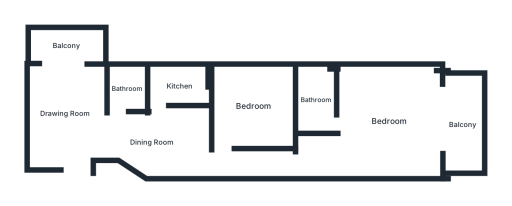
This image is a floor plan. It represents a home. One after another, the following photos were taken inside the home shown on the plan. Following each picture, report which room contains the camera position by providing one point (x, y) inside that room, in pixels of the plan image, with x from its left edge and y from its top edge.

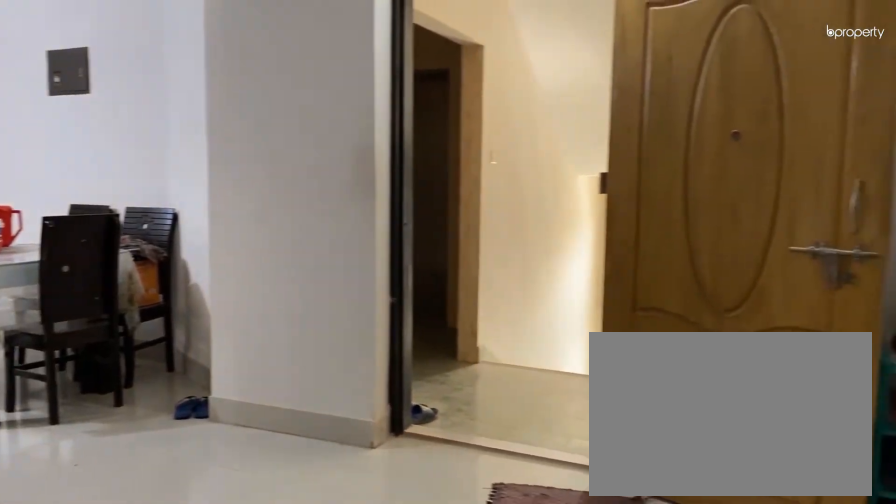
(63, 113)
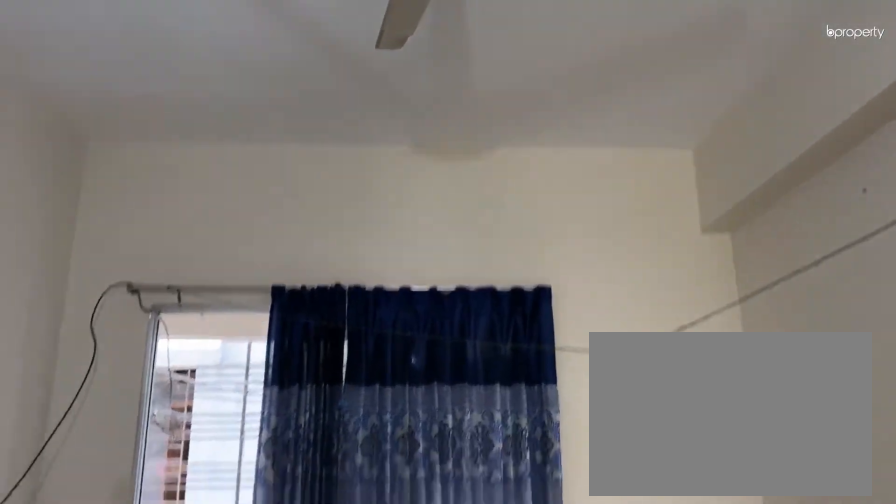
(63, 113)
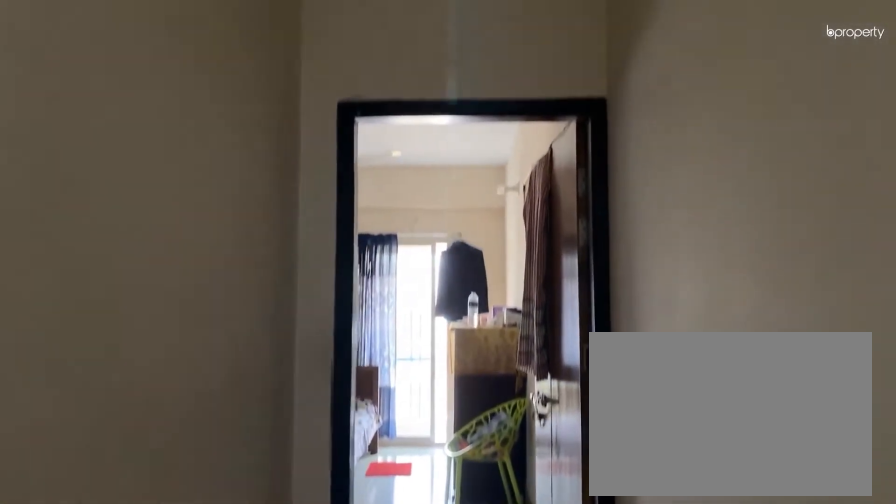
(151, 141)
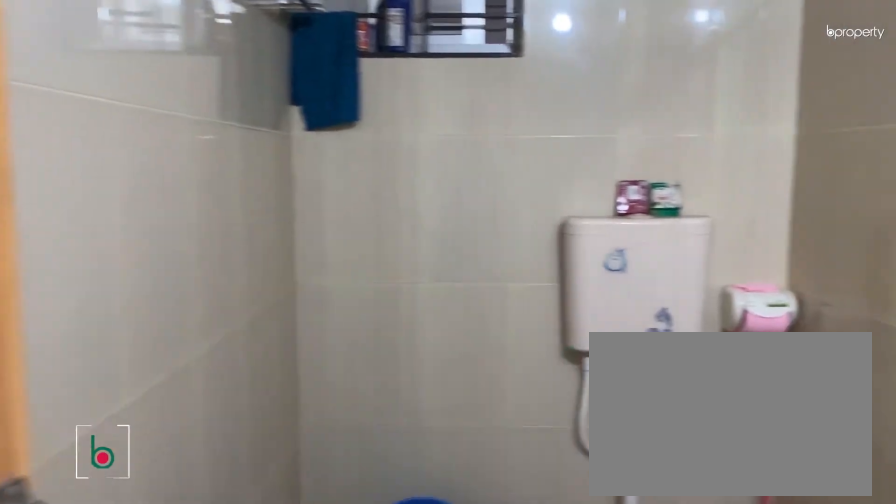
(126, 88)
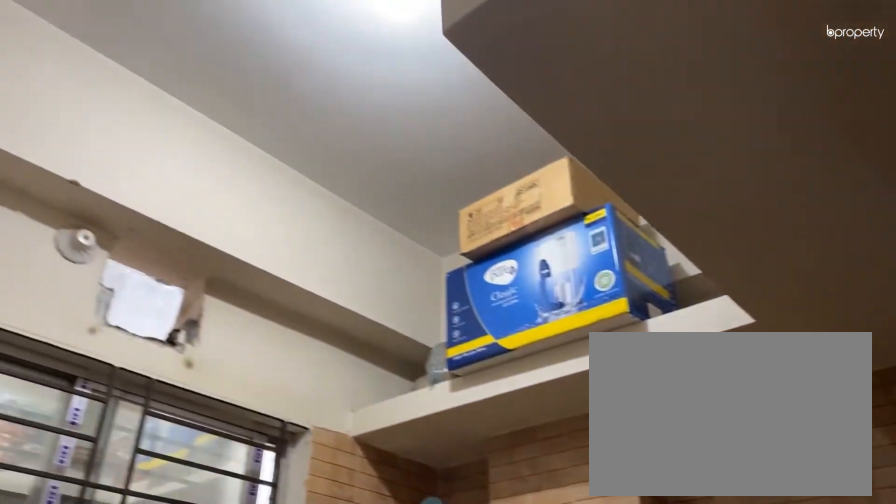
(180, 84)
